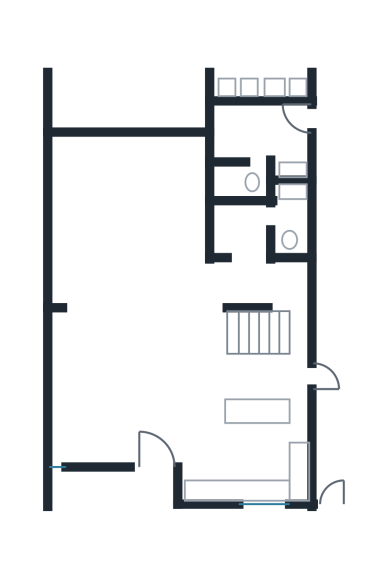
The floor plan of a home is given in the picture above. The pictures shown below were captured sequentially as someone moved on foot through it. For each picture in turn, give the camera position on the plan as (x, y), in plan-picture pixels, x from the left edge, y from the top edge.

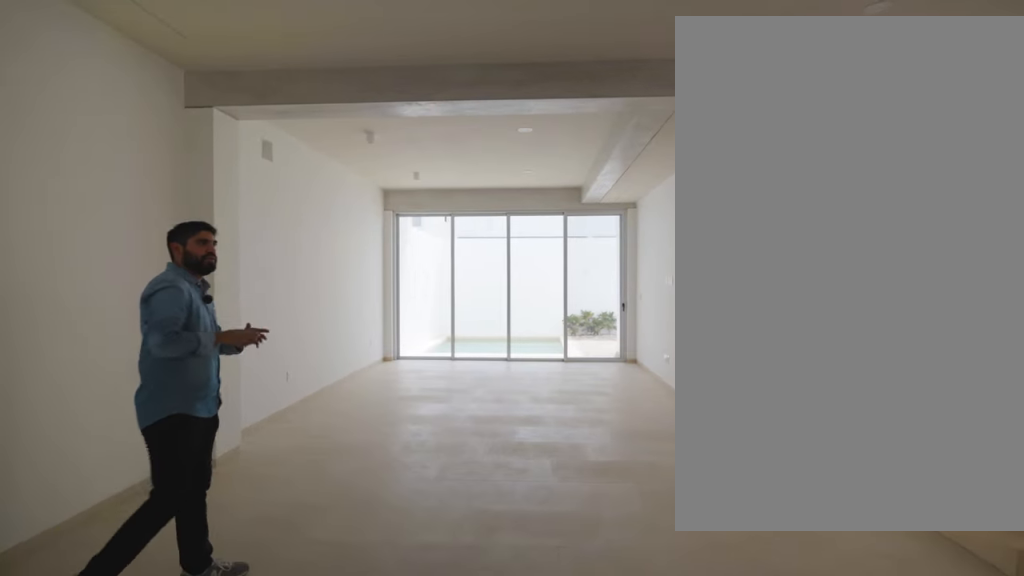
(88, 439)
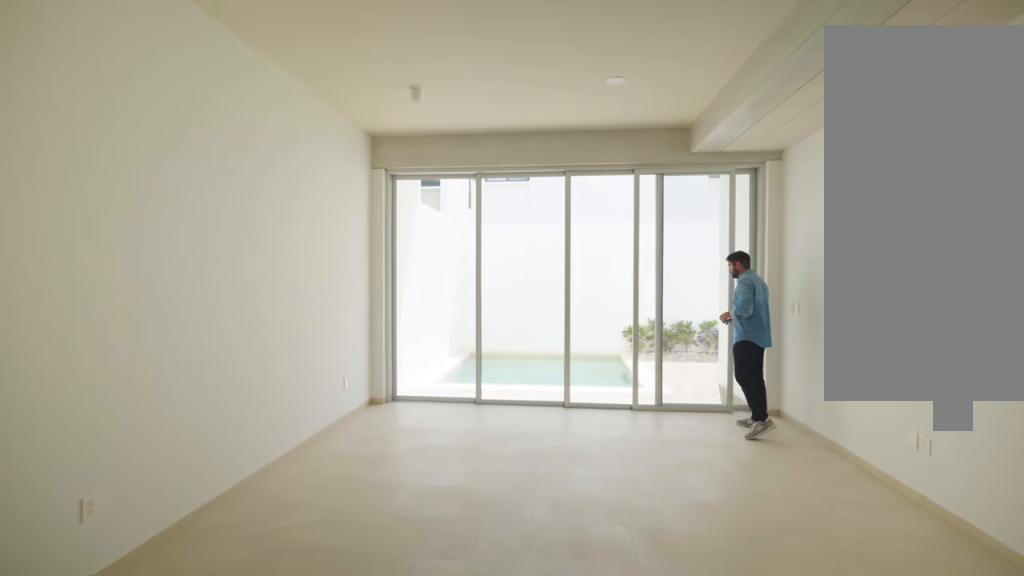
(104, 316)
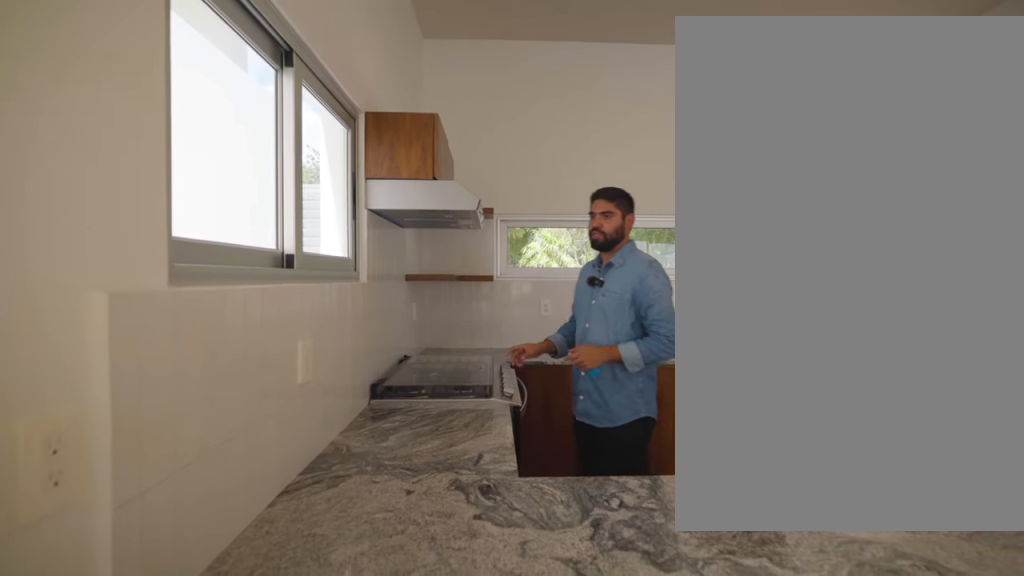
(240, 387)
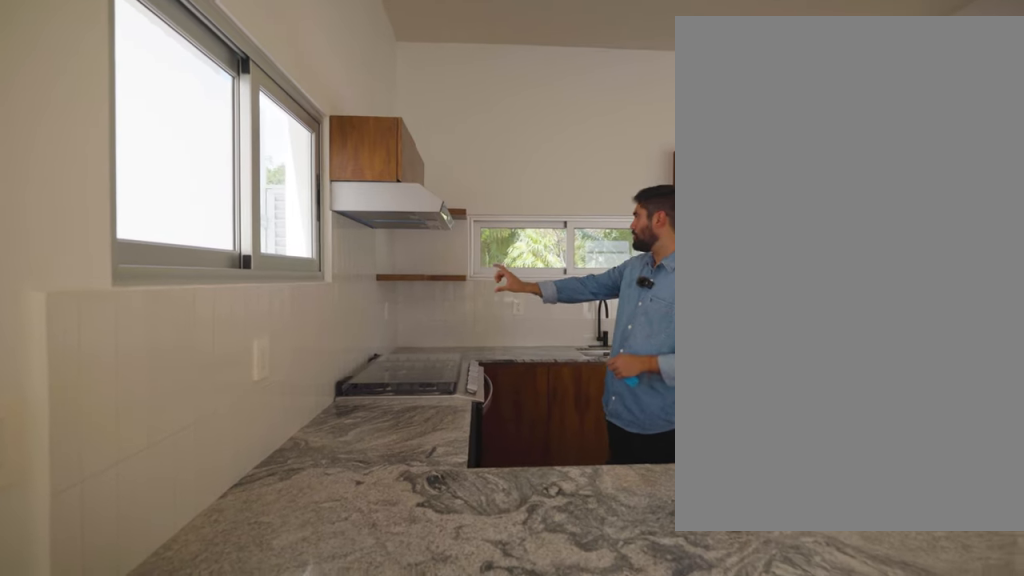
(241, 387)
